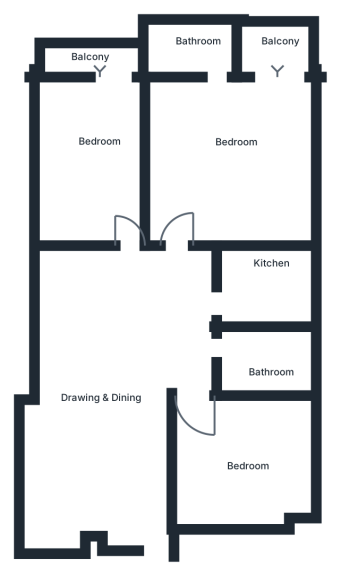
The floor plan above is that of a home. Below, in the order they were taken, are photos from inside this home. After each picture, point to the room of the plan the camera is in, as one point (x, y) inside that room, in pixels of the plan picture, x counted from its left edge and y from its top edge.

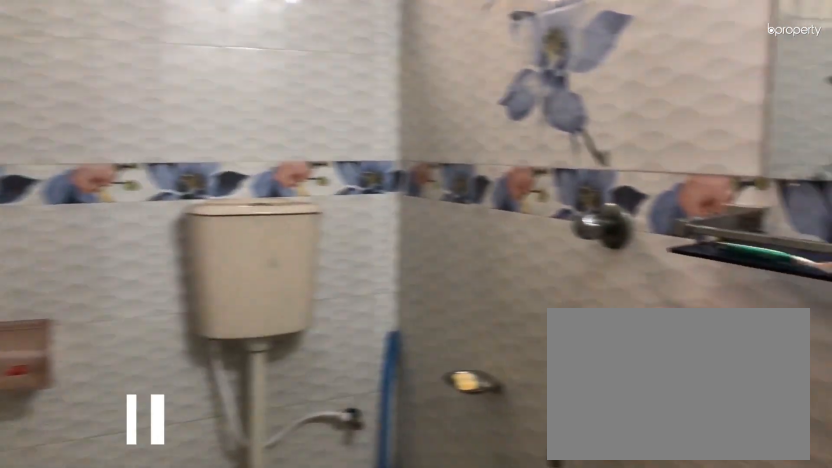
(263, 350)
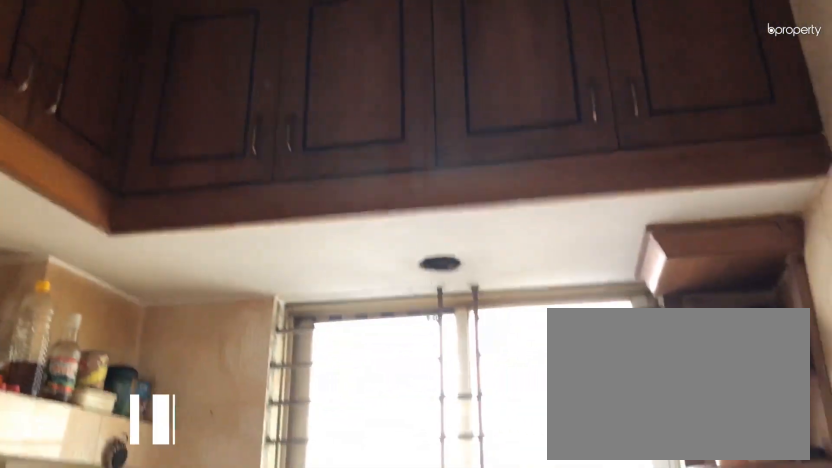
(259, 285)
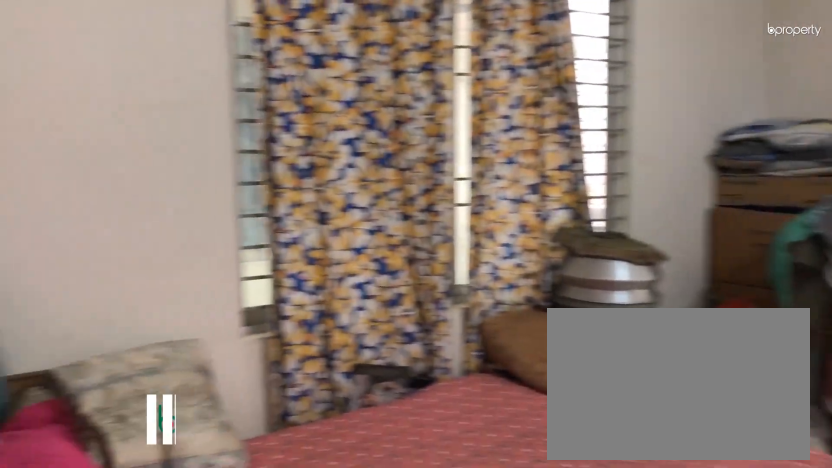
(95, 150)
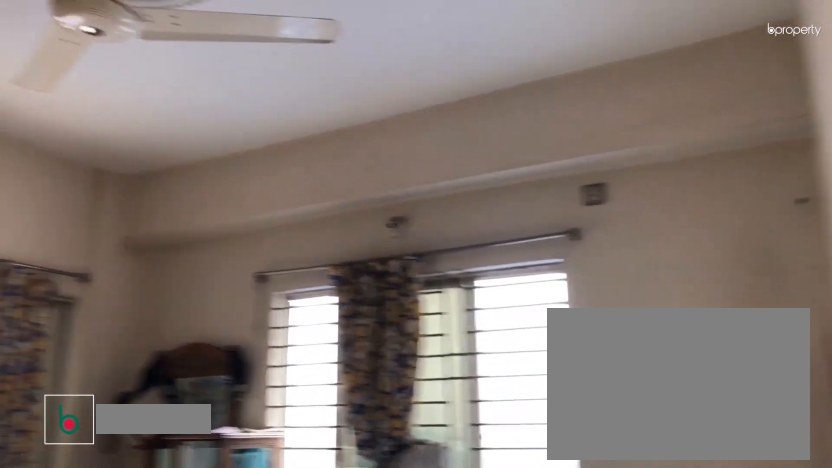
(236, 155)
